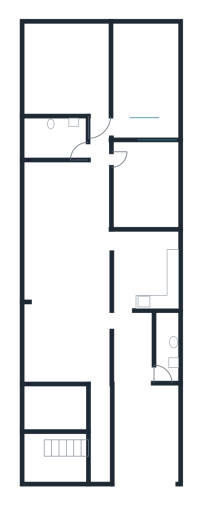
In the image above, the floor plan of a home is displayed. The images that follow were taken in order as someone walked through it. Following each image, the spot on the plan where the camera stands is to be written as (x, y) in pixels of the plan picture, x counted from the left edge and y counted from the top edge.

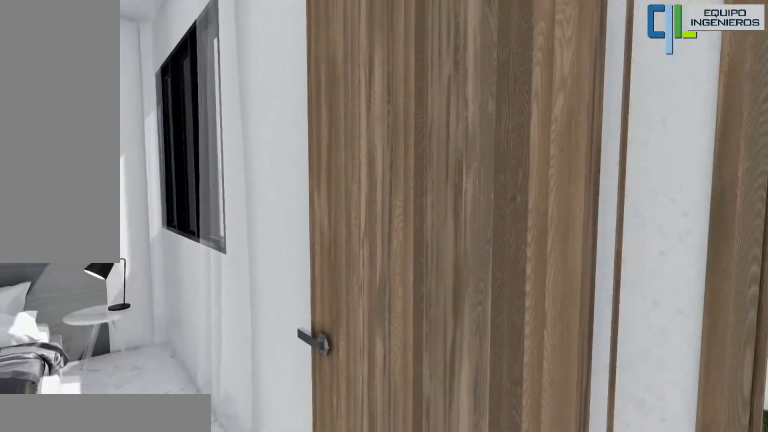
(94, 87)
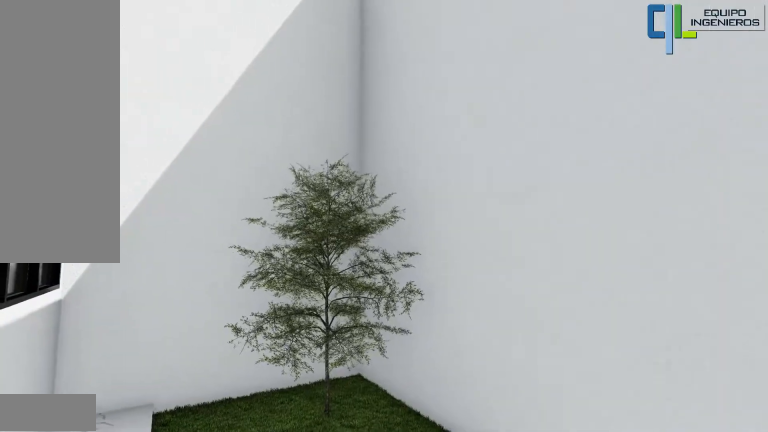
(140, 122)
